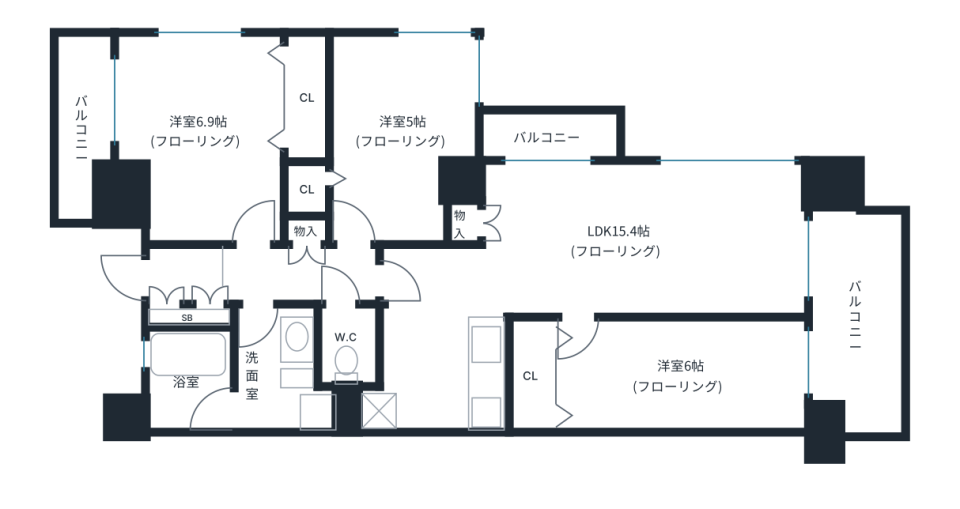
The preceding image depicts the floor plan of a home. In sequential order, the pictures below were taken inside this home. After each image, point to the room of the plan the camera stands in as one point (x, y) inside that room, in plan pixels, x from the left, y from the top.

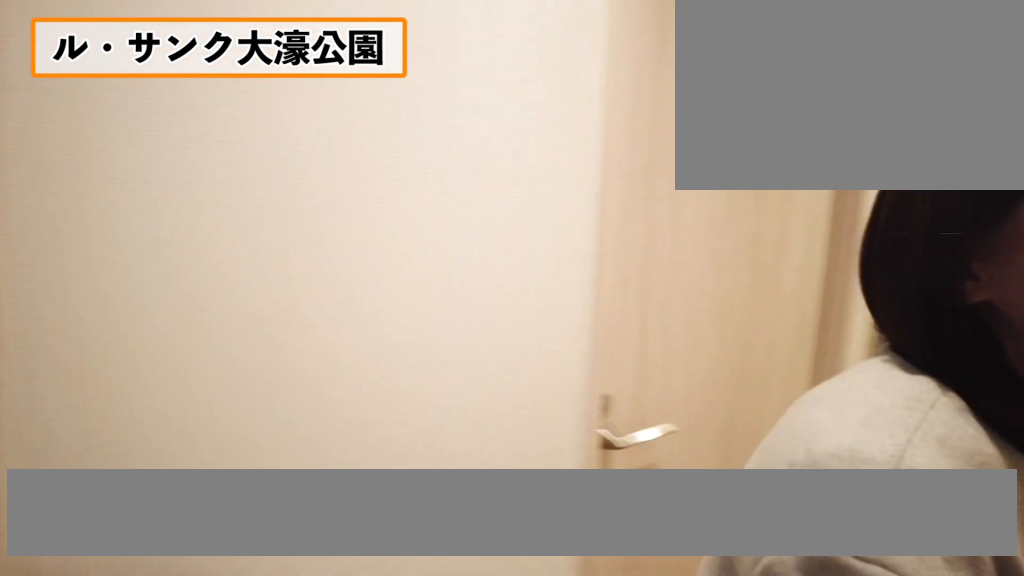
(306, 269)
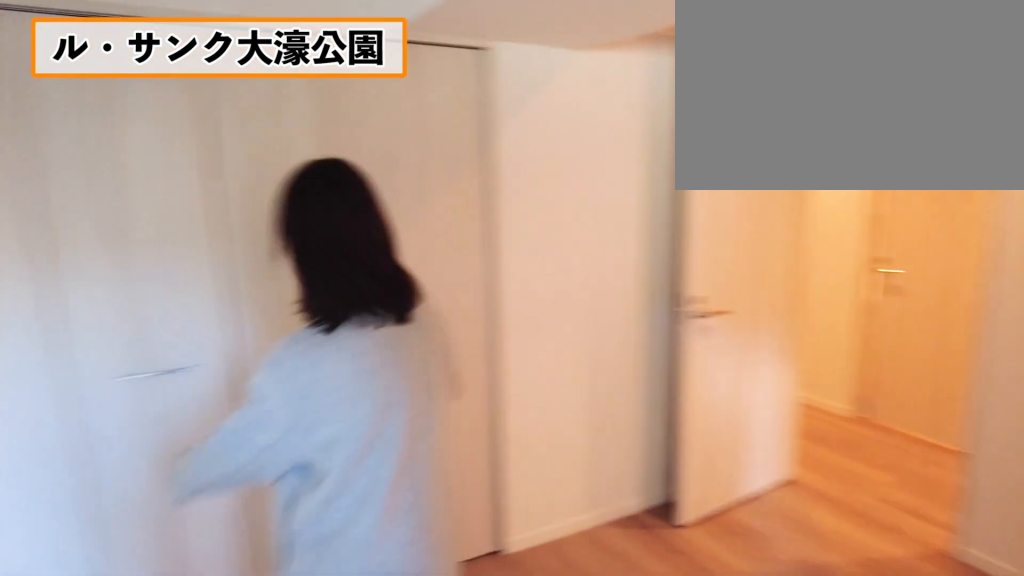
(199, 129)
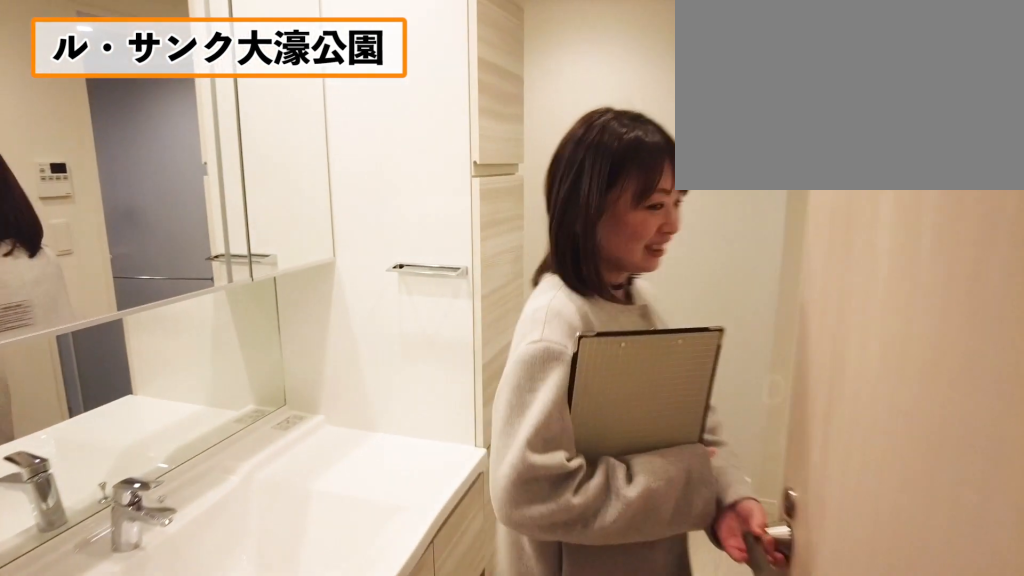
(266, 353)
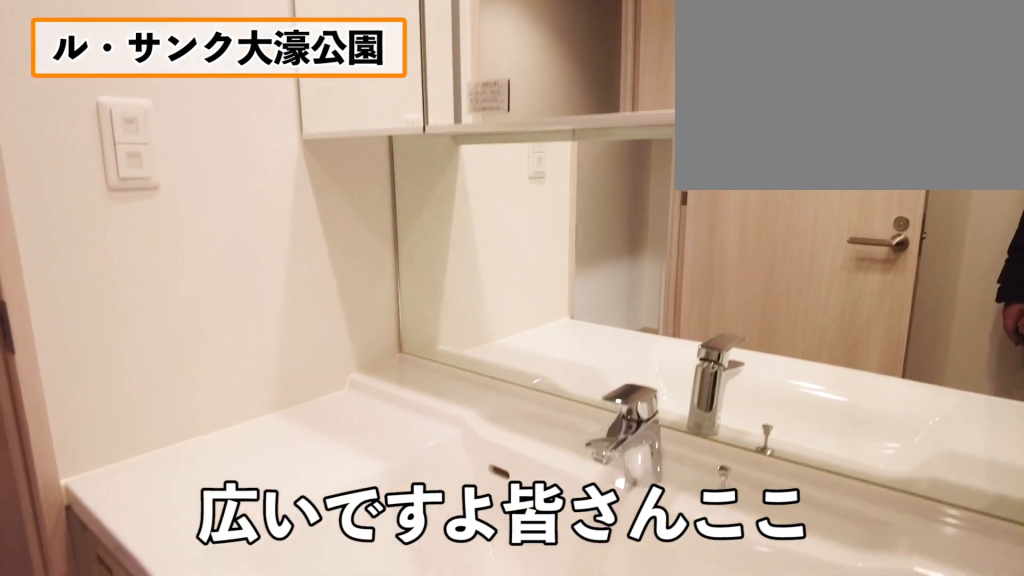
(267, 353)
